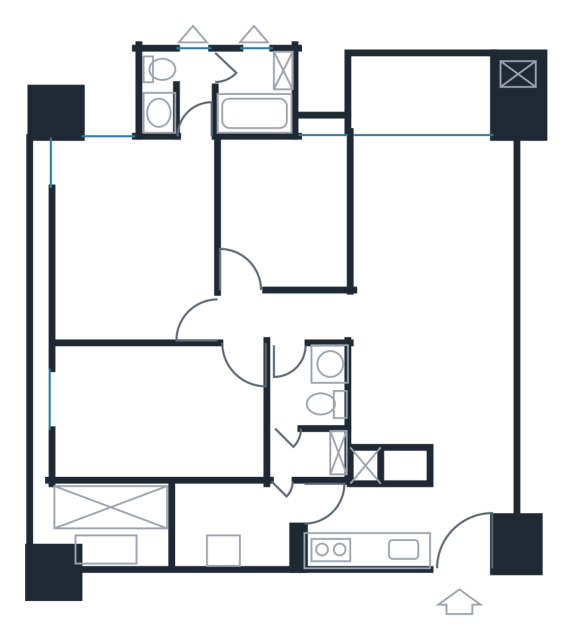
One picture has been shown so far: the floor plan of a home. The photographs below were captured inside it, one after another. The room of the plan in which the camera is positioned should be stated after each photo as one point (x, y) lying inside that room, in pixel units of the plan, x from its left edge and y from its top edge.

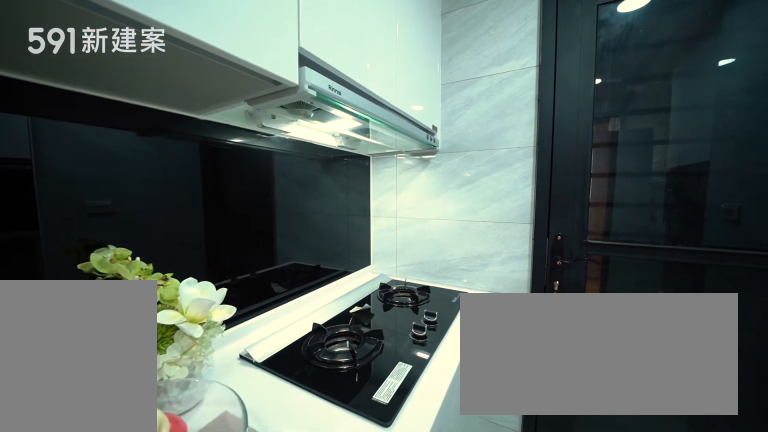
(364, 527)
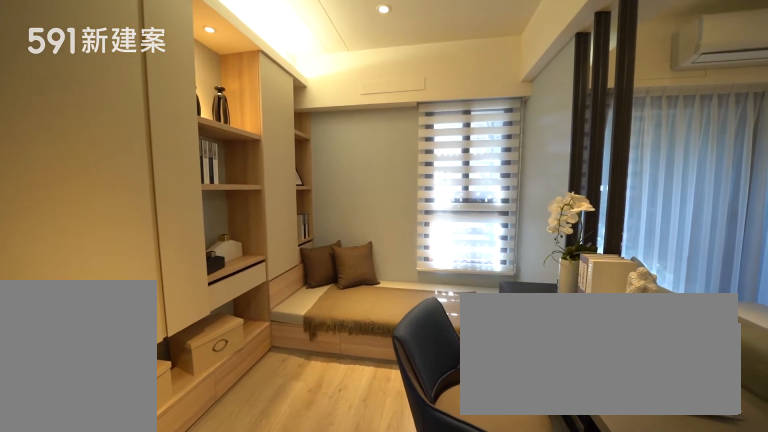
(280, 208)
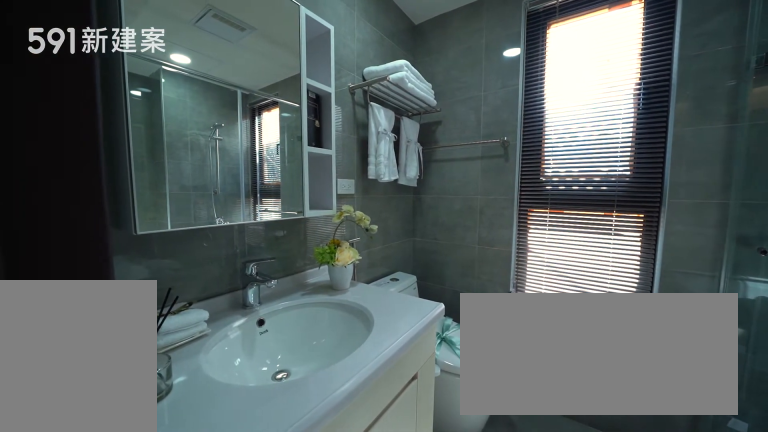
(216, 89)
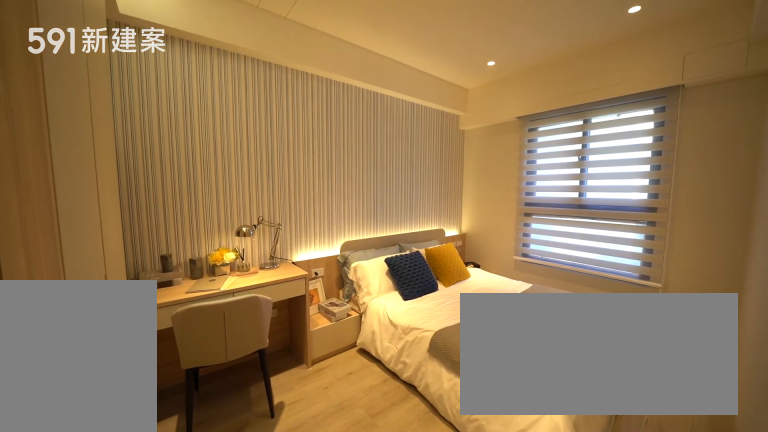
(159, 408)
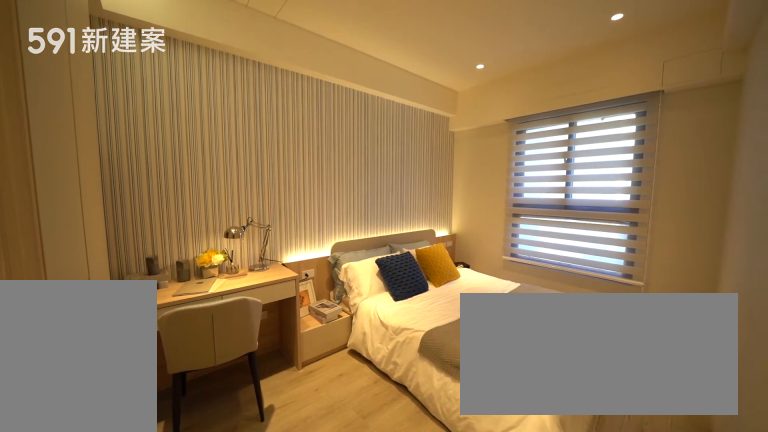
(159, 408)
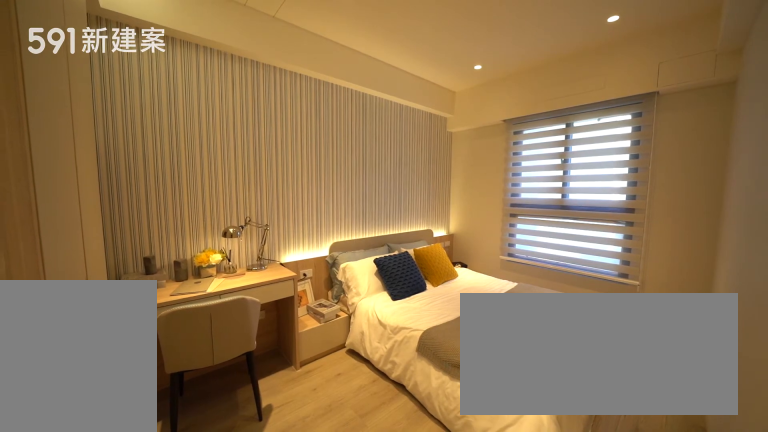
(159, 408)
